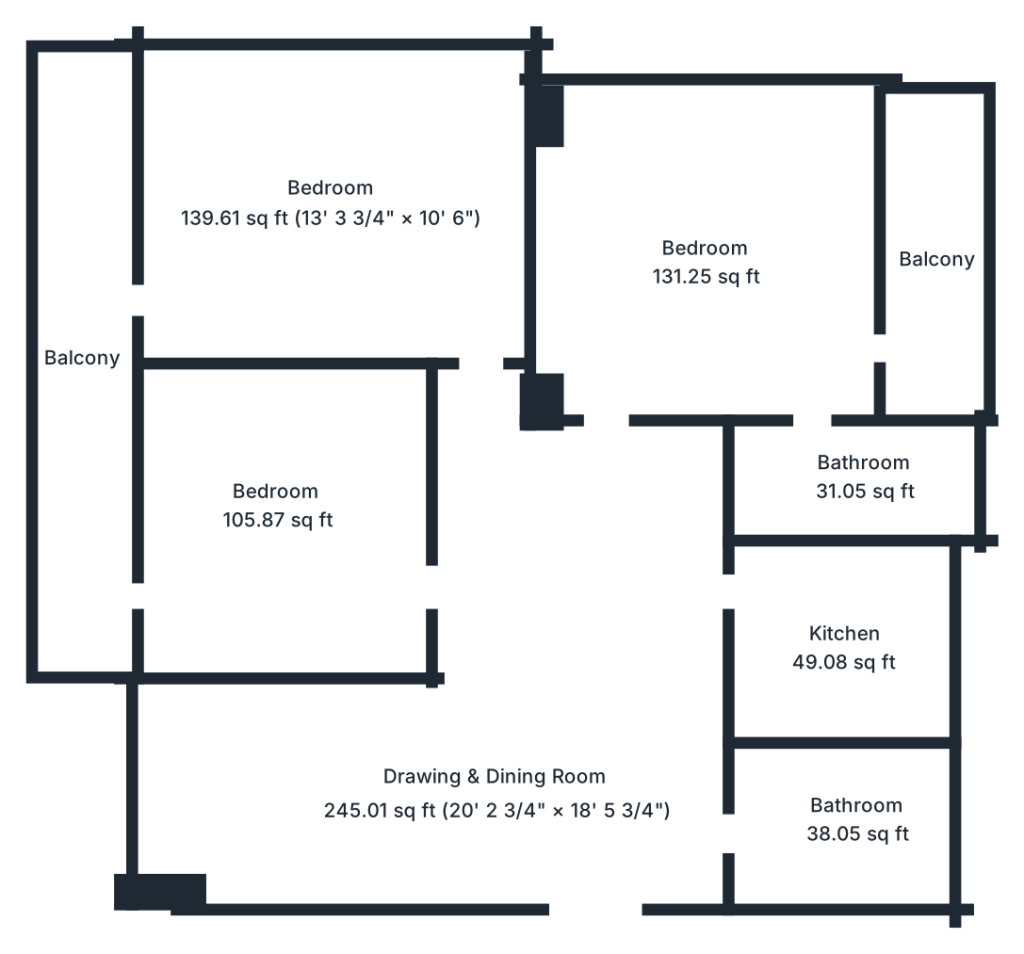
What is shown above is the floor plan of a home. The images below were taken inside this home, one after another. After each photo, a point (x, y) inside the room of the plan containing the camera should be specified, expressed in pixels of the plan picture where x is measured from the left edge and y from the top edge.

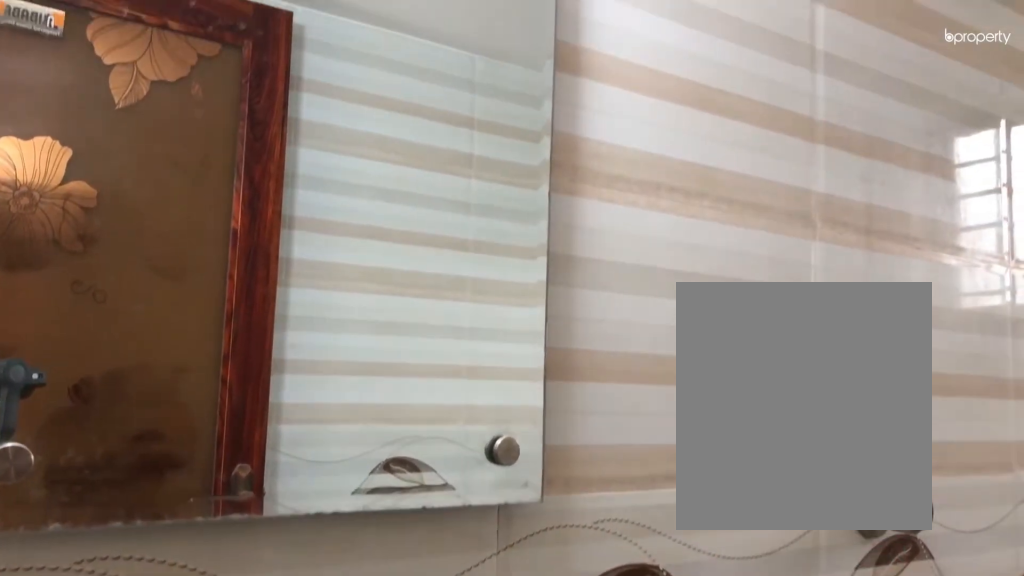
(860, 820)
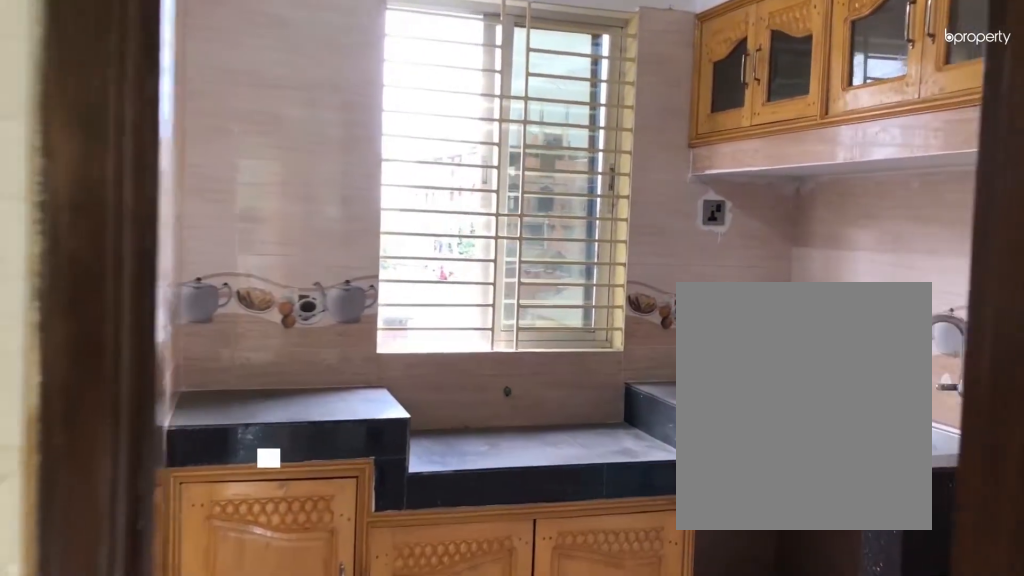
(843, 646)
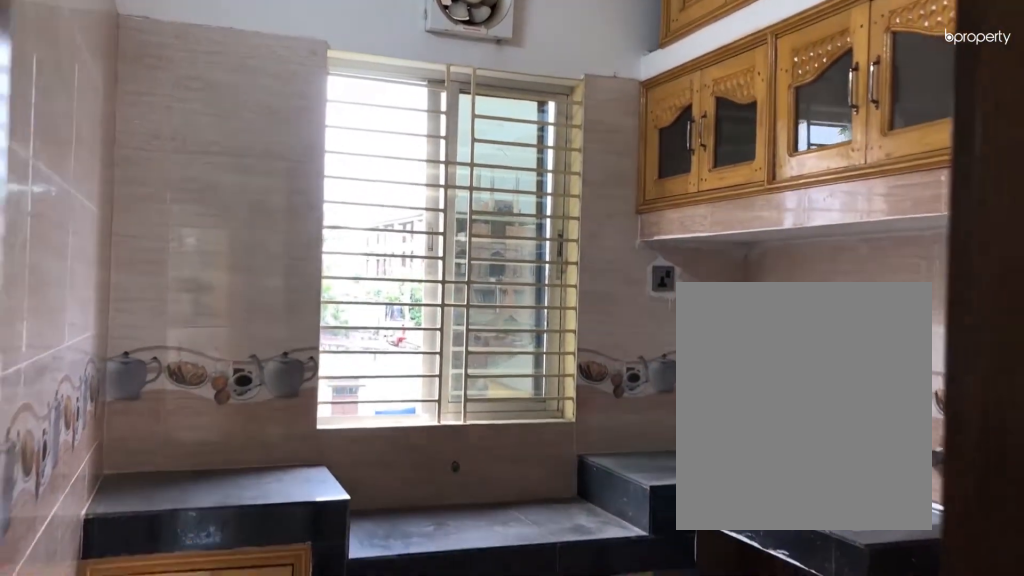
(842, 647)
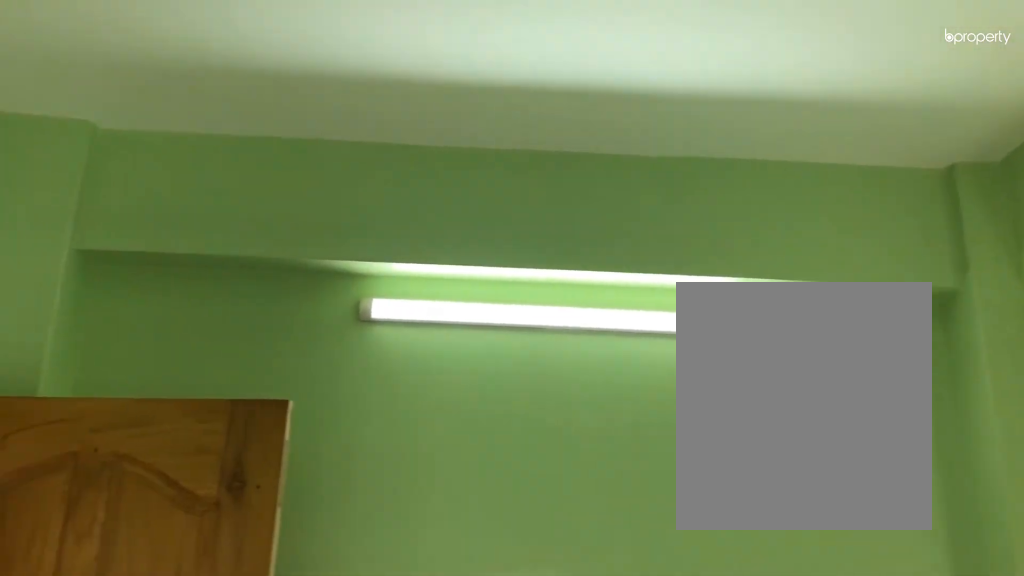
(705, 269)
